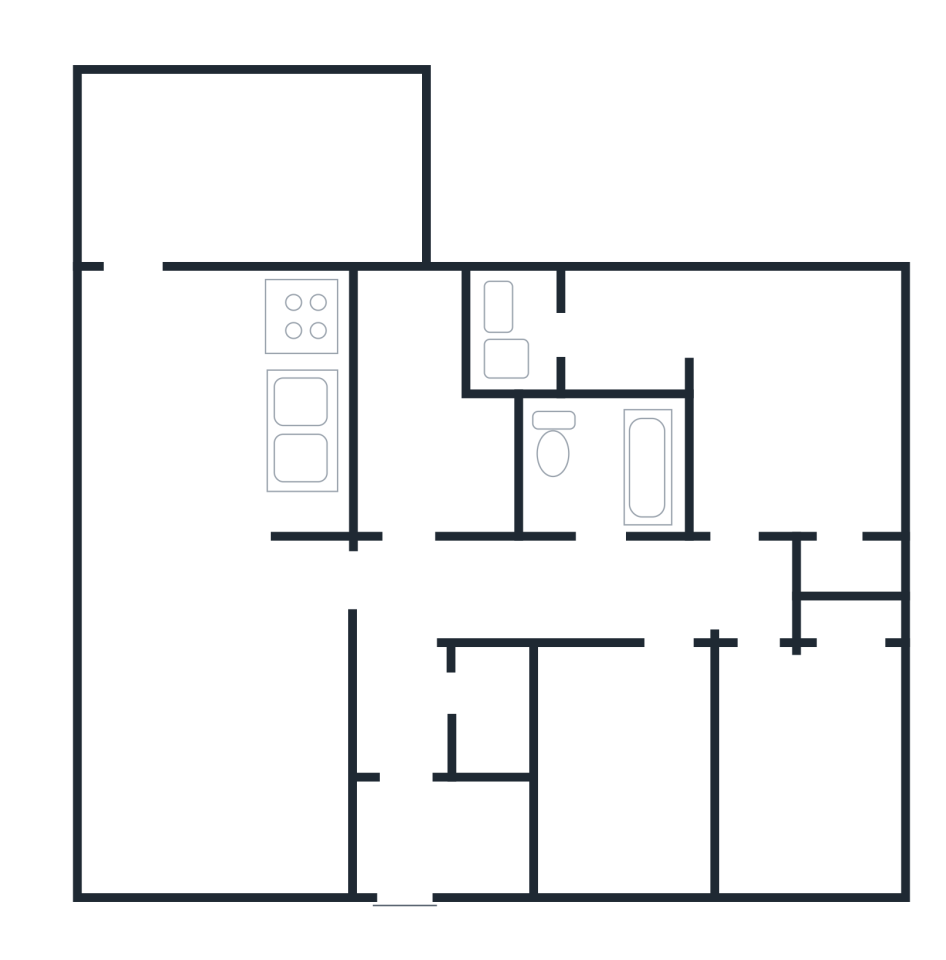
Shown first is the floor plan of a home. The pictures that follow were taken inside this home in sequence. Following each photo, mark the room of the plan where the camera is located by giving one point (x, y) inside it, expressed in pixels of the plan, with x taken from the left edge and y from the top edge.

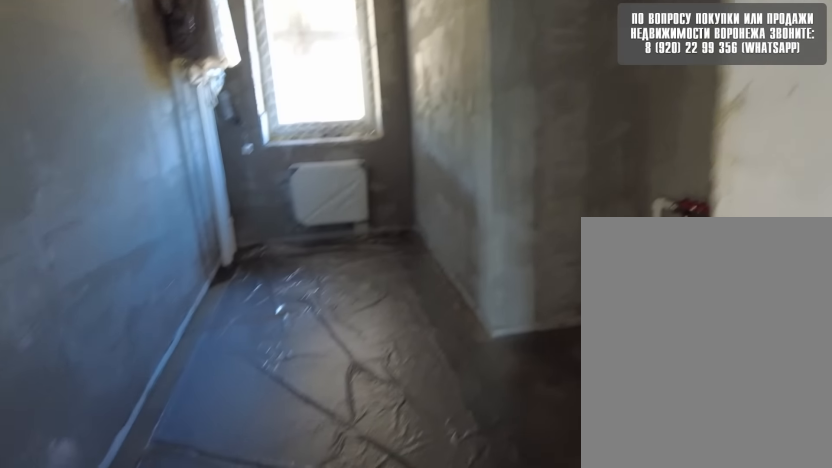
(434, 523)
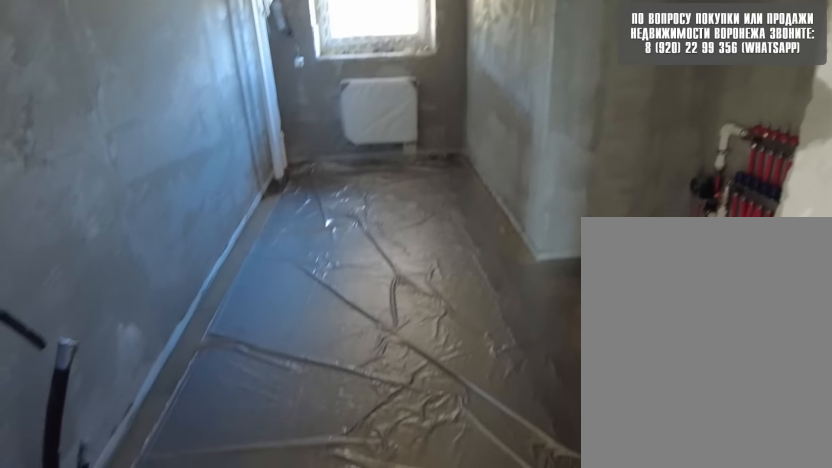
(438, 500)
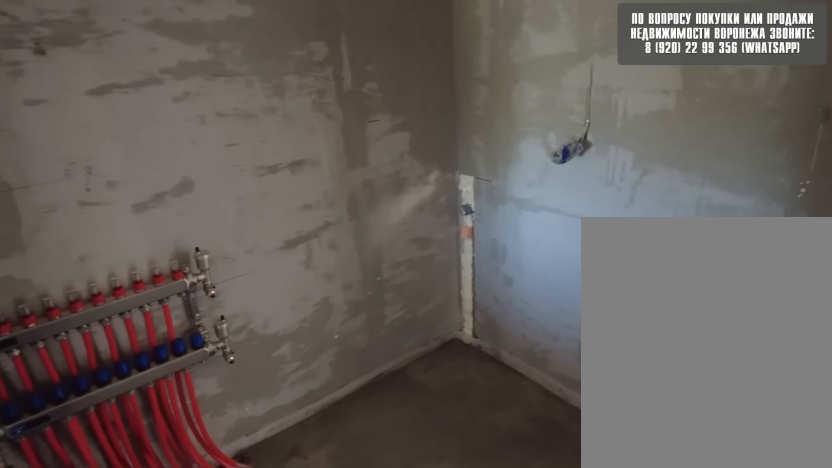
(442, 480)
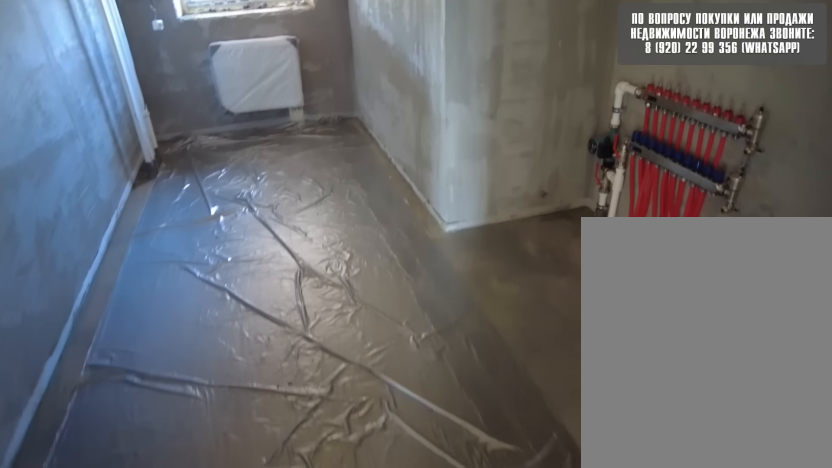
(442, 477)
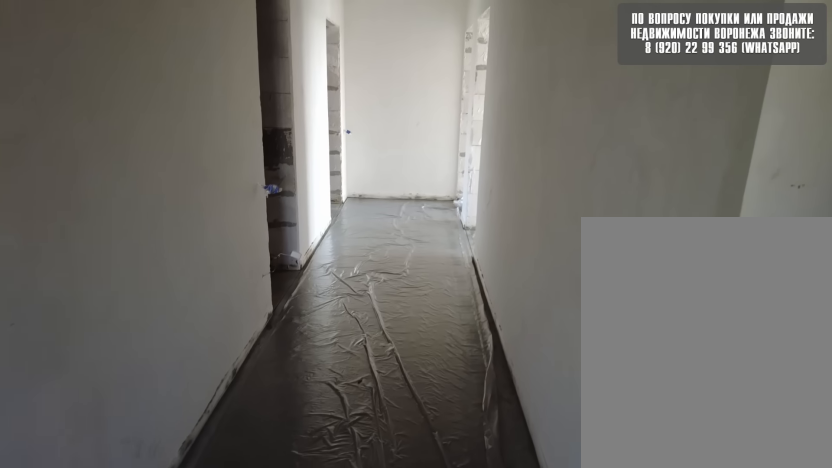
(422, 621)
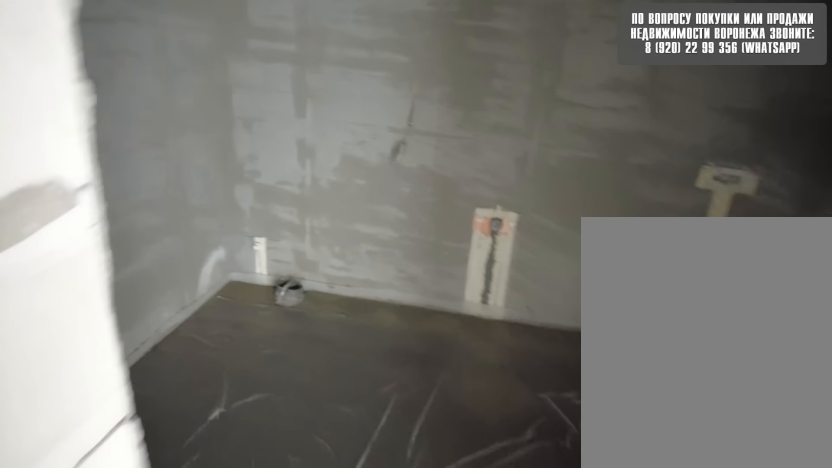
(630, 610)
